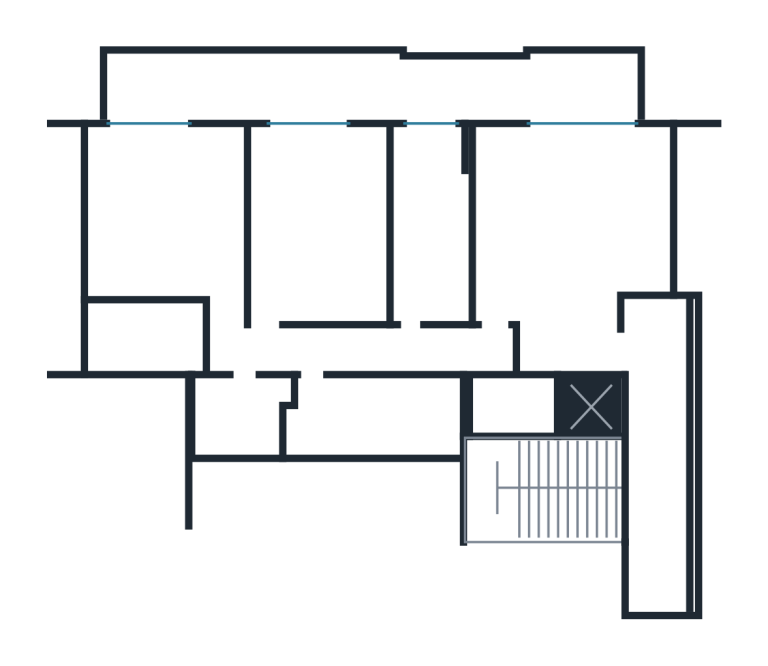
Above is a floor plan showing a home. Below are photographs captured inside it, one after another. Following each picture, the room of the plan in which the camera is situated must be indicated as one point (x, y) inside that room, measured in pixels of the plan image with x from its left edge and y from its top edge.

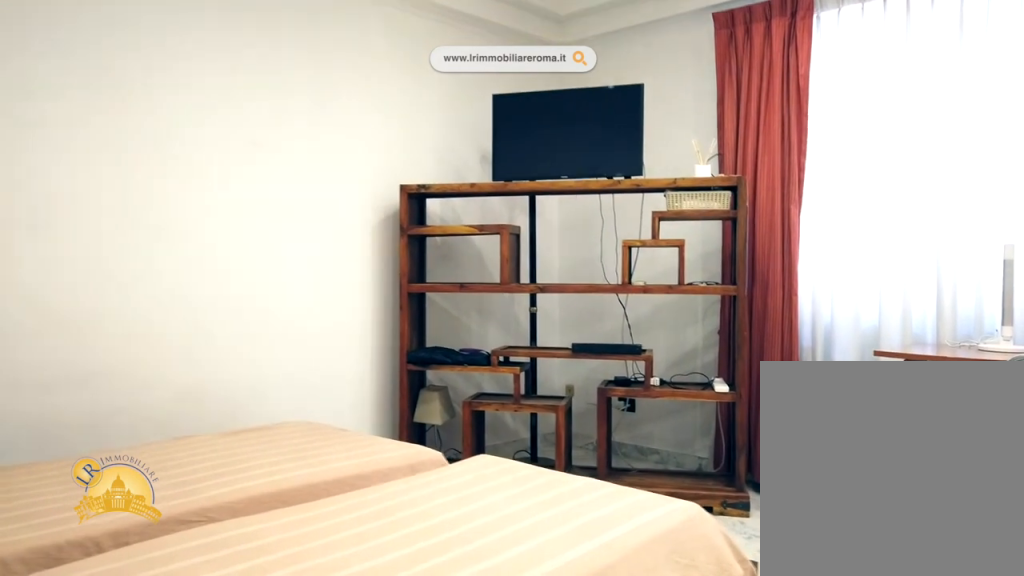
(572, 230)
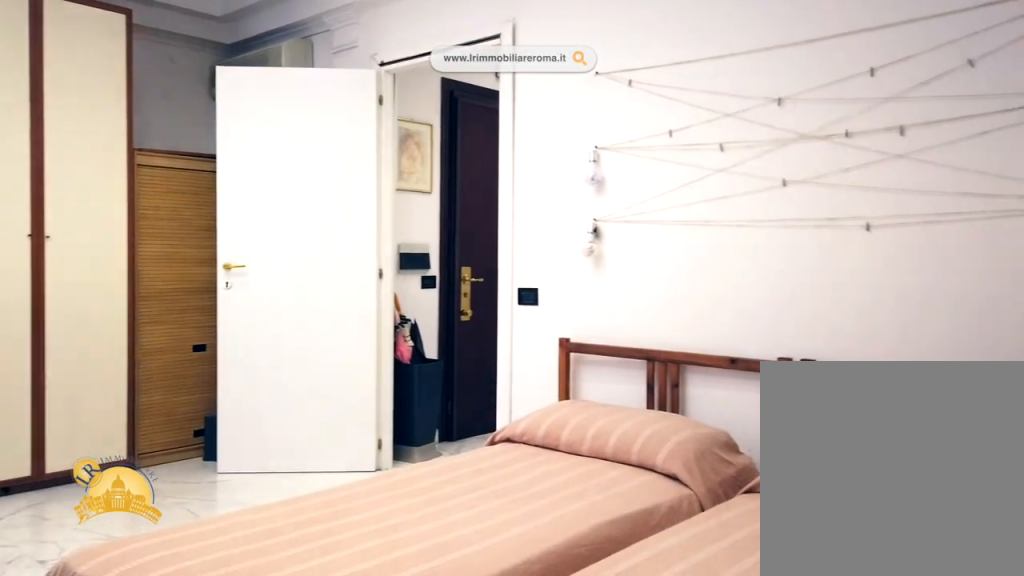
(572, 230)
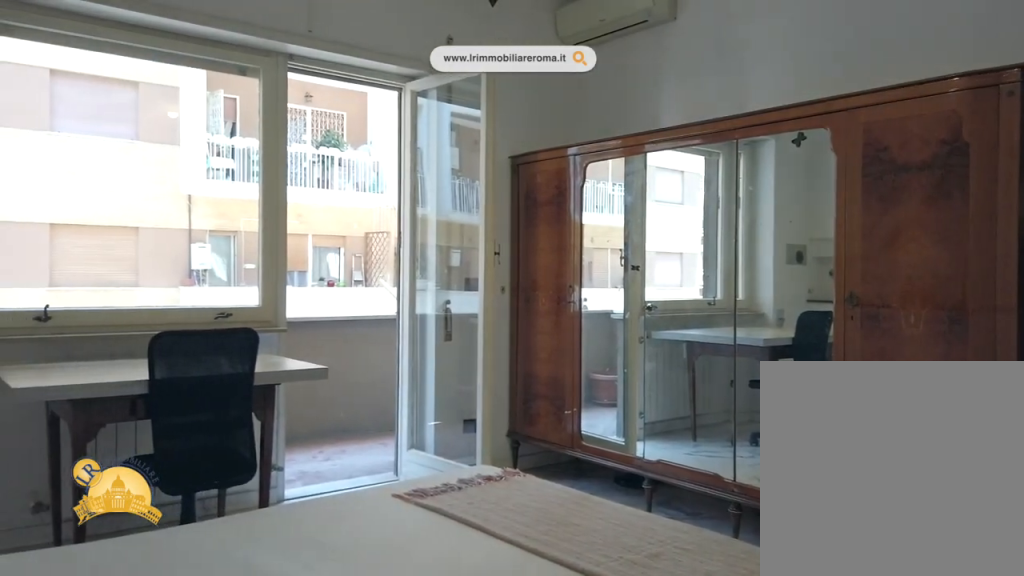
(165, 224)
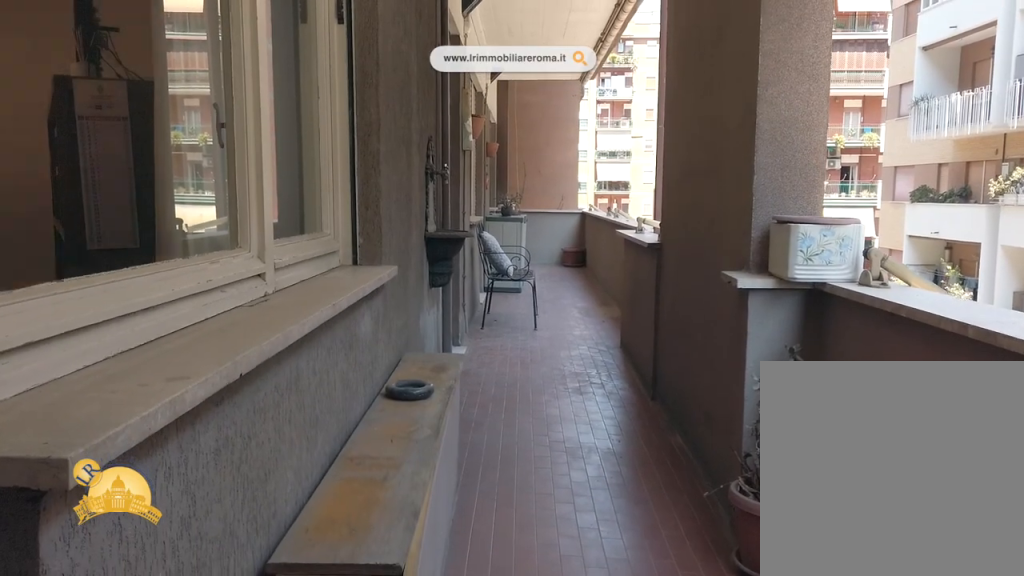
(372, 87)
